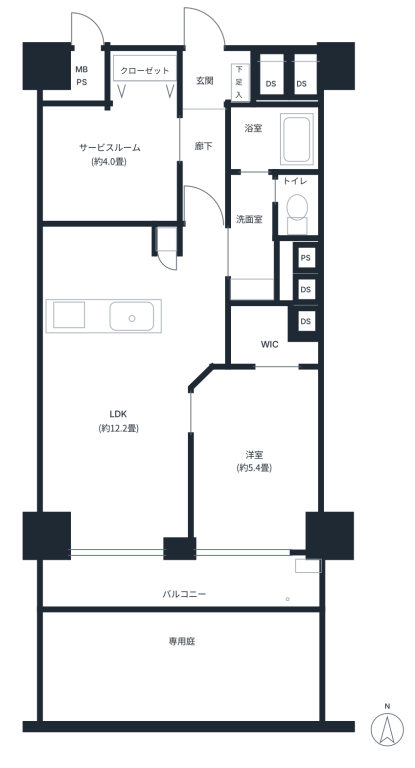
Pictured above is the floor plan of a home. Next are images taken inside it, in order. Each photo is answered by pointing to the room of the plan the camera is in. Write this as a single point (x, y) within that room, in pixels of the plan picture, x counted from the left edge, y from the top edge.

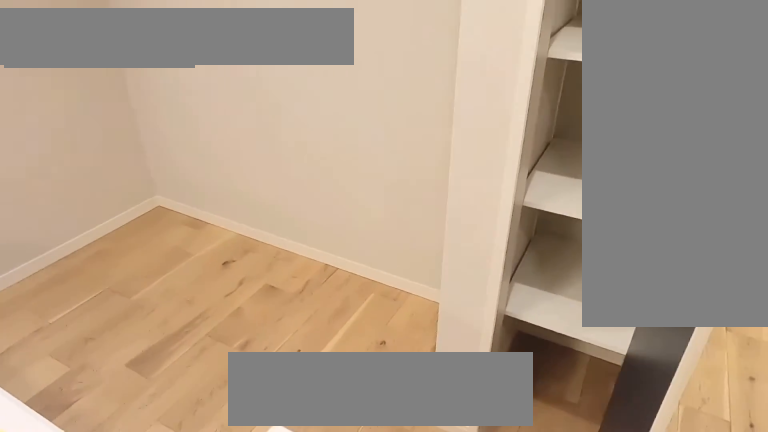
(110, 263)
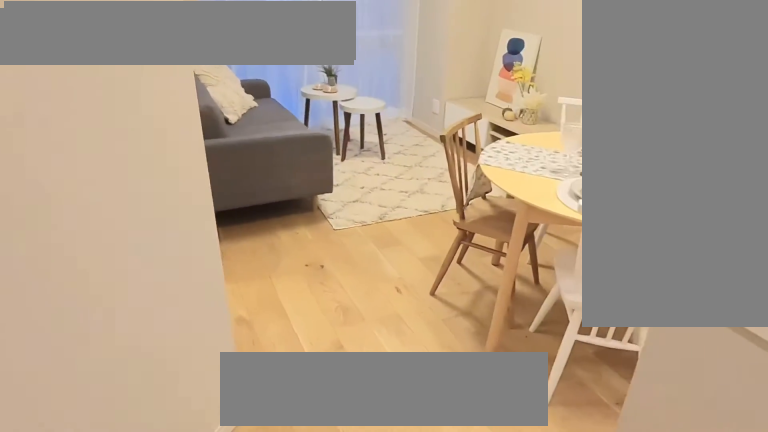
(122, 428)
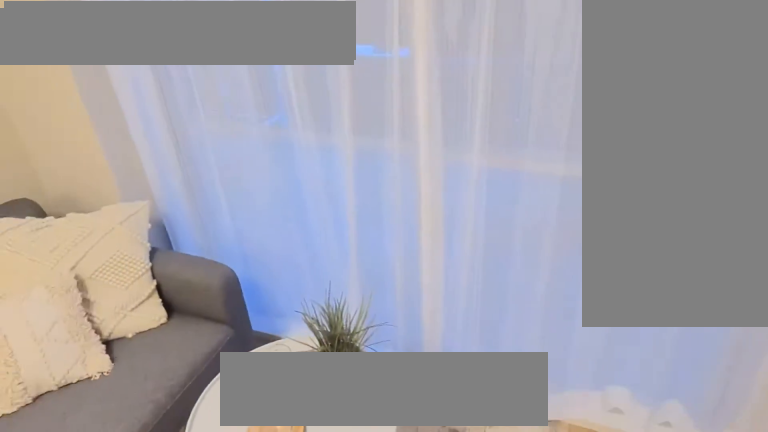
(121, 429)
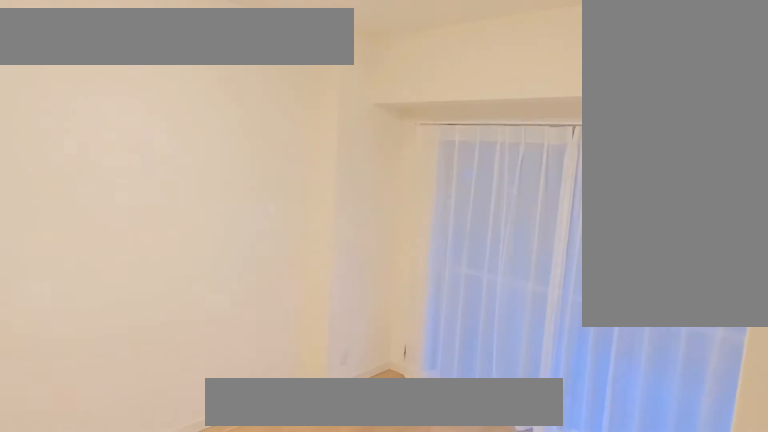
(263, 457)
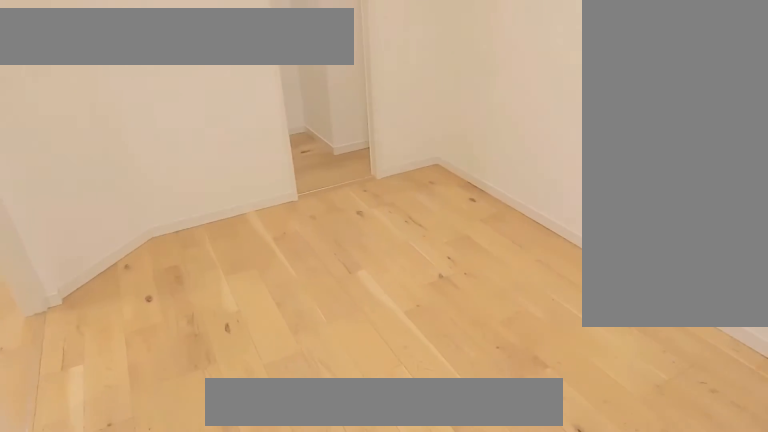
(263, 457)
